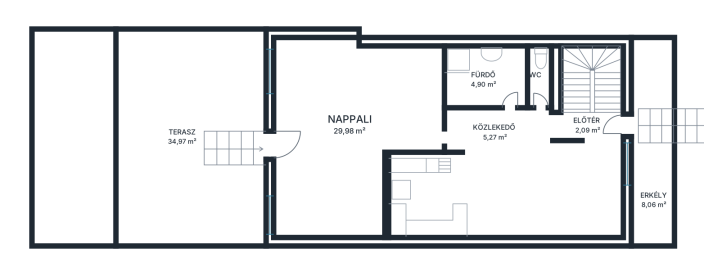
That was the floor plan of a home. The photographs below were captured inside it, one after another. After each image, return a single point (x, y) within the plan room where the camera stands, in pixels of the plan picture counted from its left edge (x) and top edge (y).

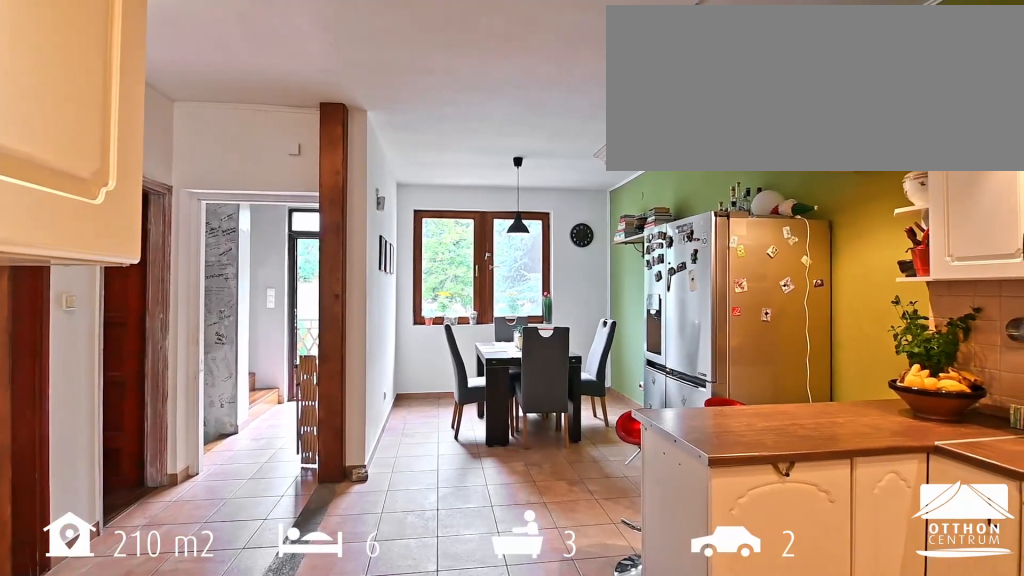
(518, 186)
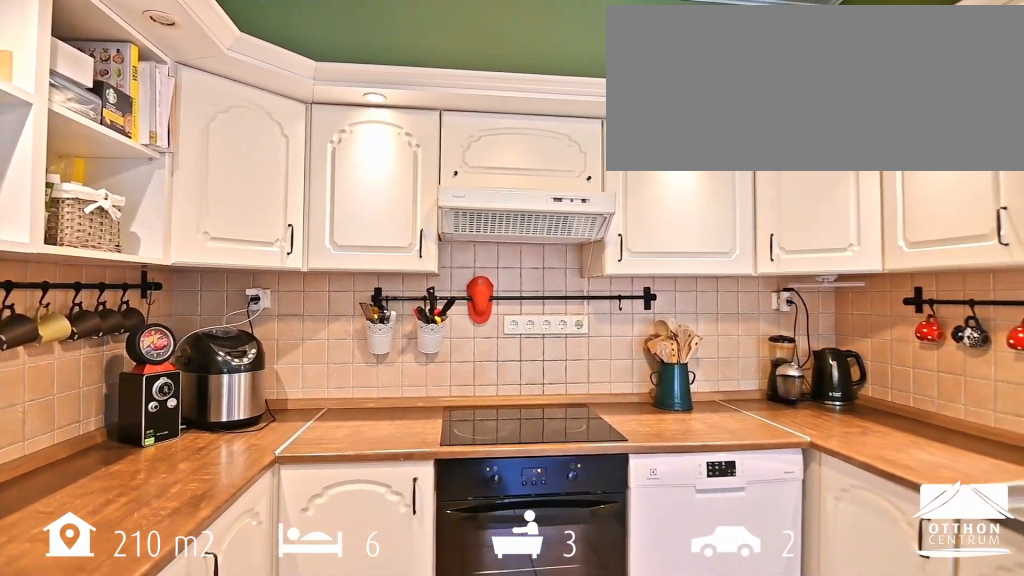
(518, 186)
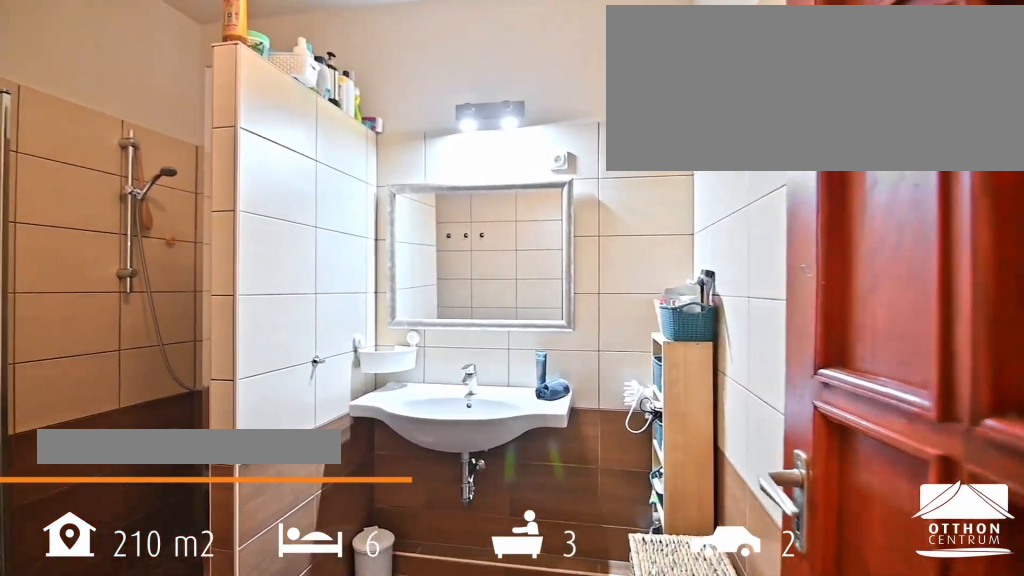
(482, 79)
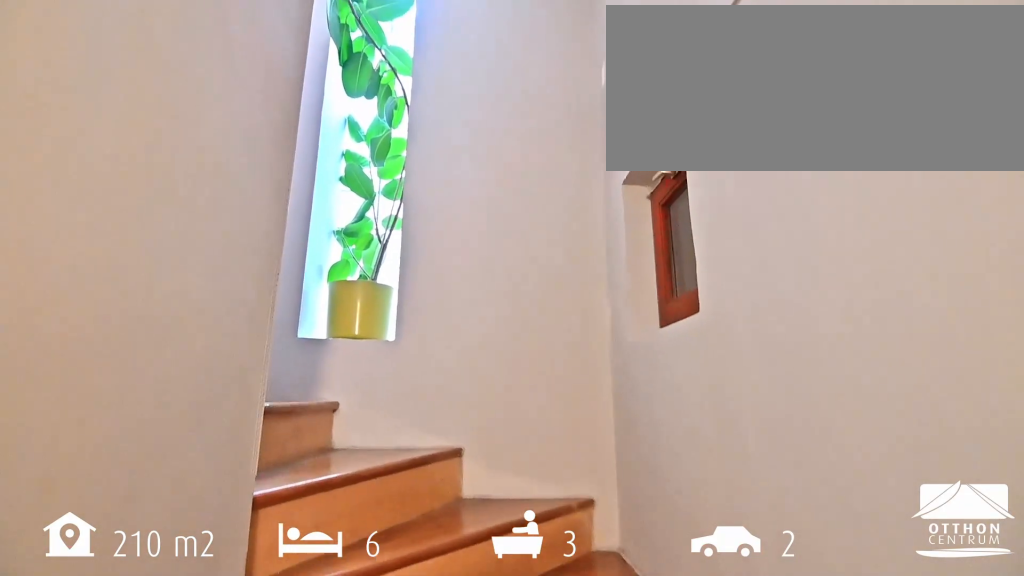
(591, 76)
